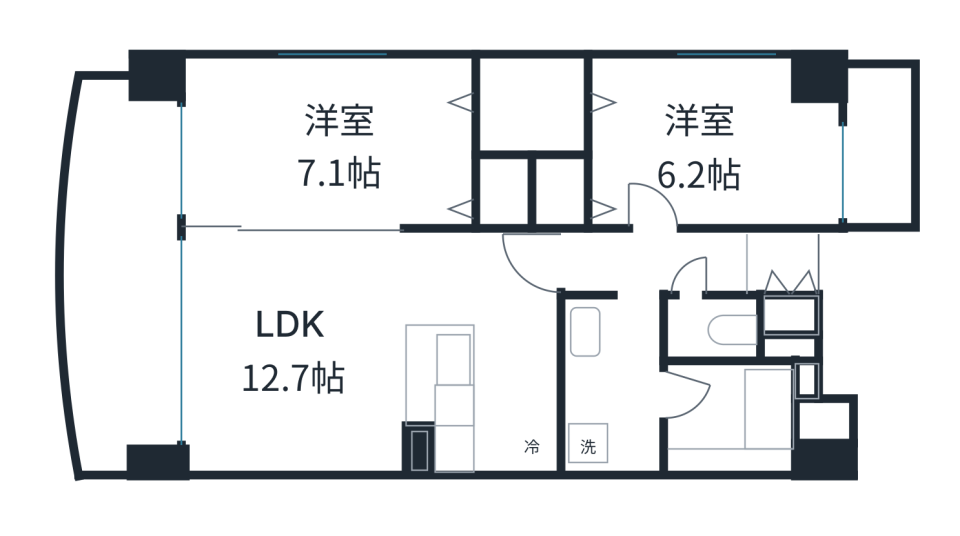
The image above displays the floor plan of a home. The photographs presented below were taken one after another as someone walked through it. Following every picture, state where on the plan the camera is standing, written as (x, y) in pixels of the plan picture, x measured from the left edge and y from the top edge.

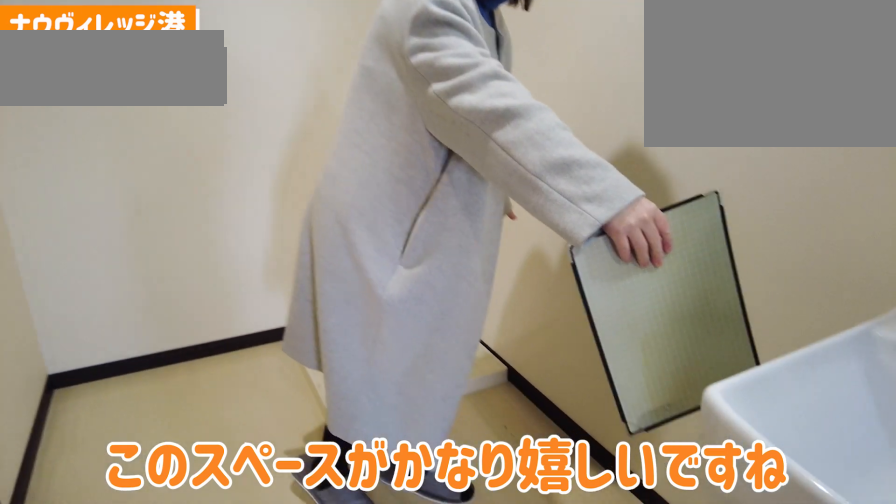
(618, 388)
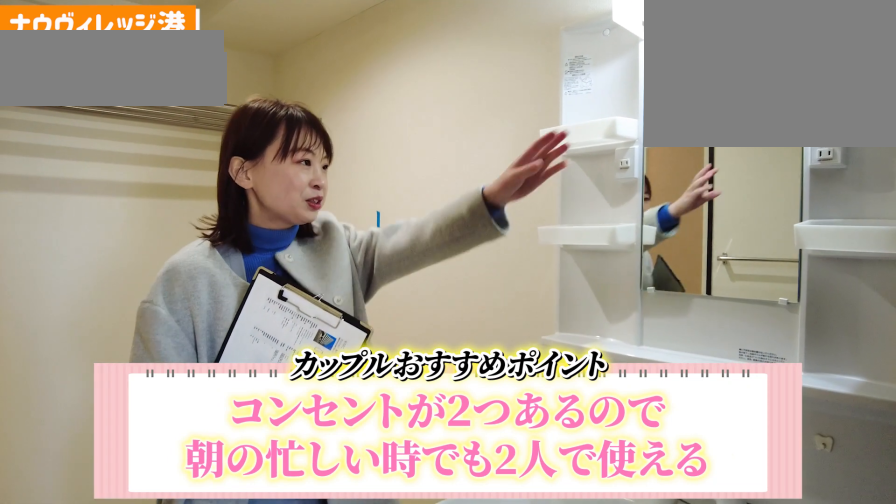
(618, 388)
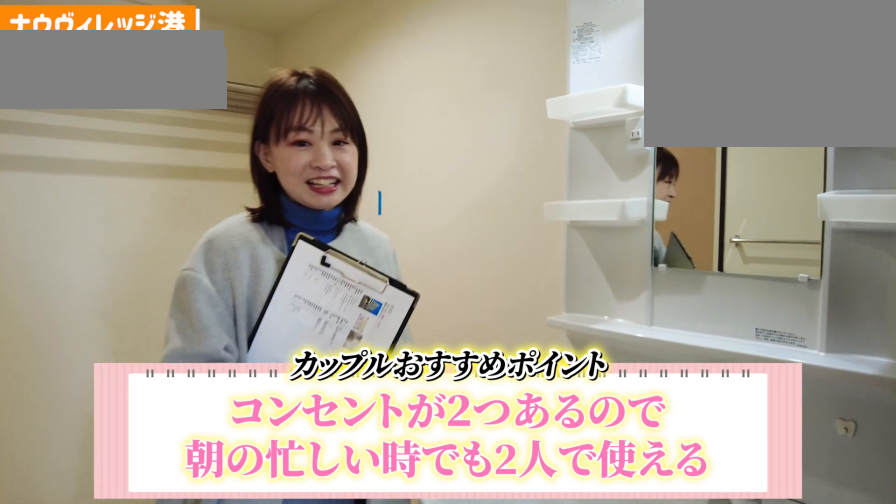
(618, 388)
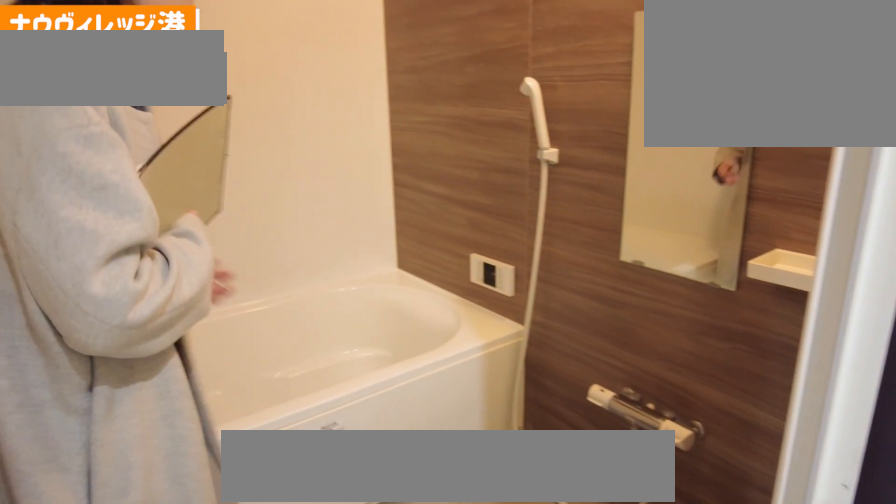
(715, 410)
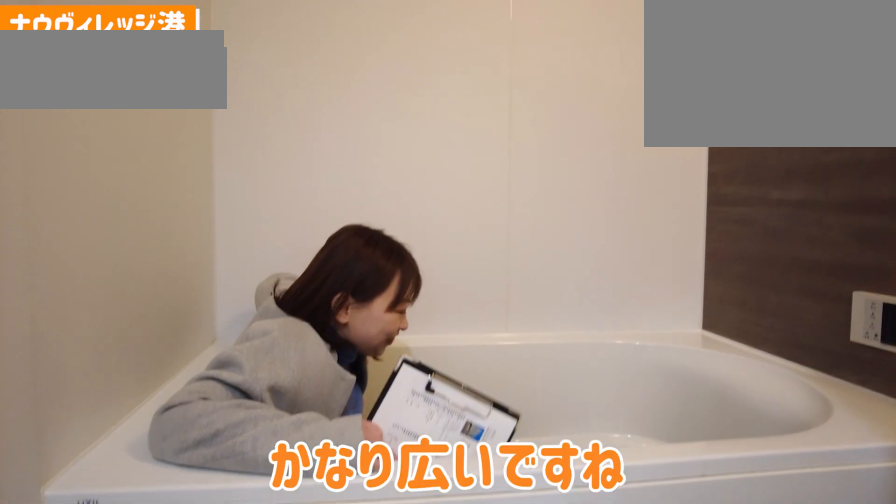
(716, 409)
